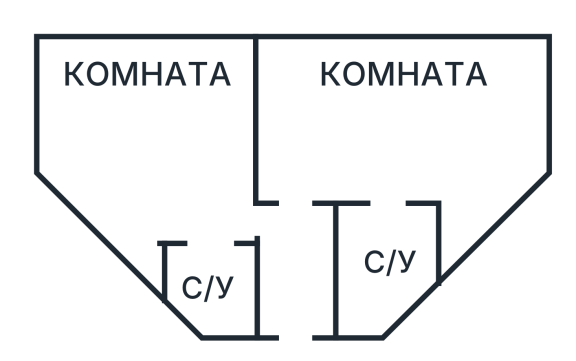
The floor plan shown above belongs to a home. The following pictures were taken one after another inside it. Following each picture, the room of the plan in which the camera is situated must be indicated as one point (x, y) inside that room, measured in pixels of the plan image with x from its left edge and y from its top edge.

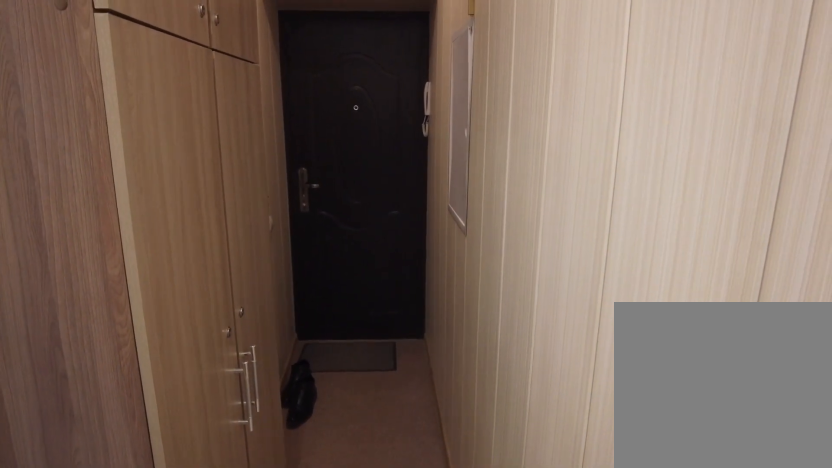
(302, 285)
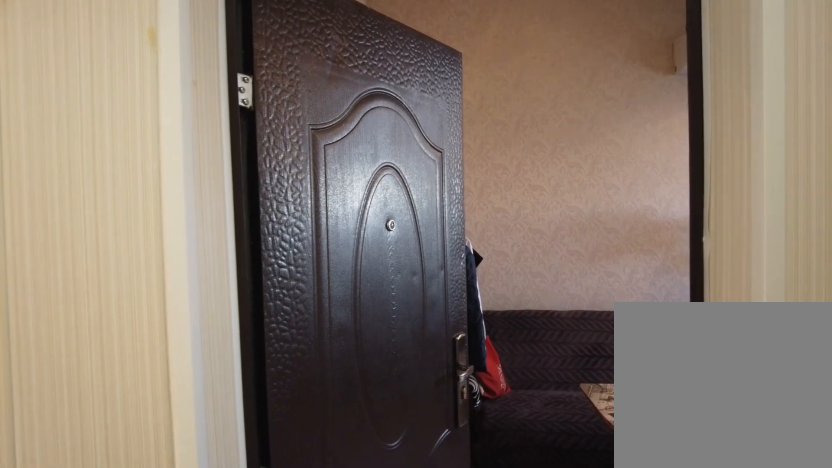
(302, 285)
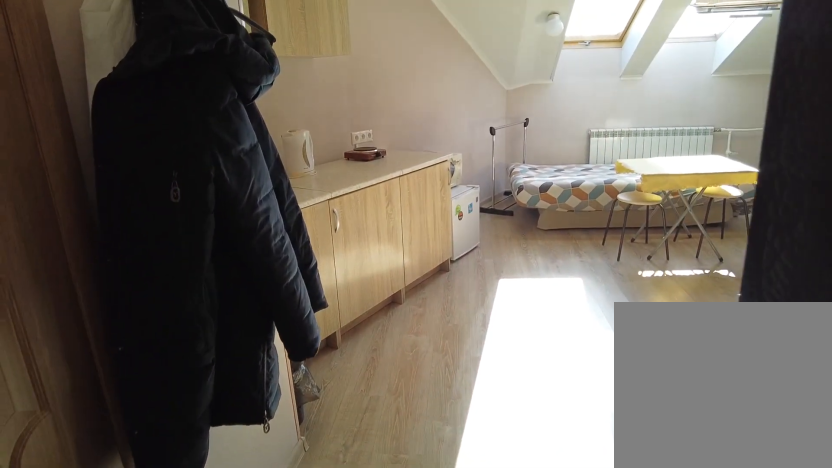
(277, 230)
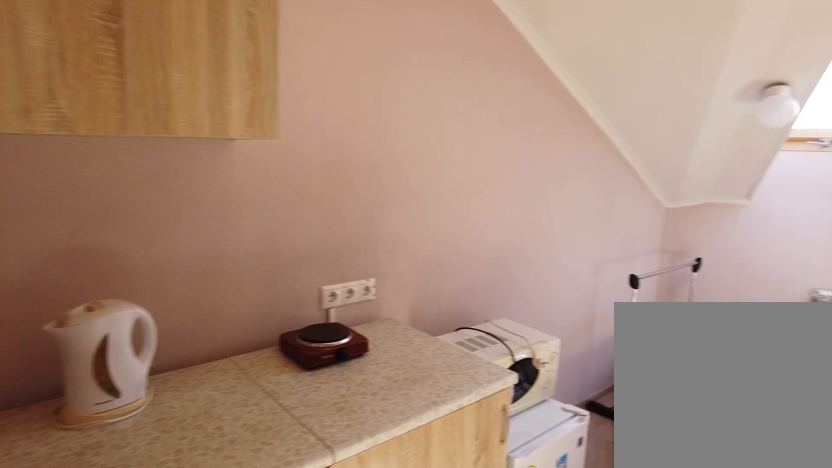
(188, 193)
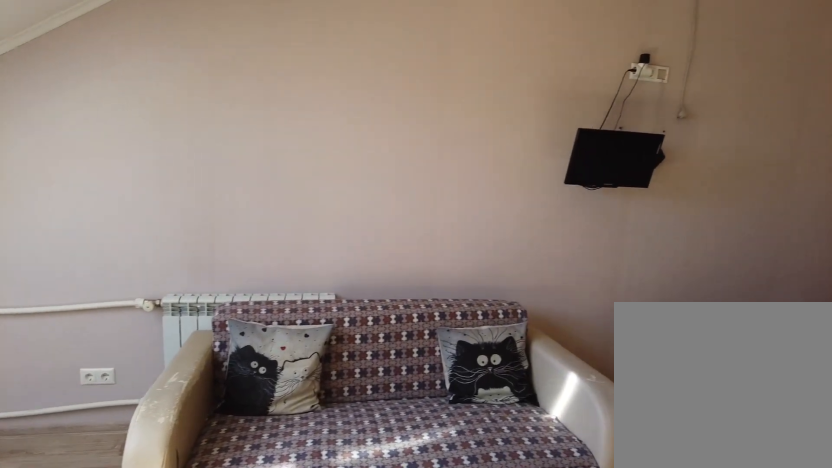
(188, 193)
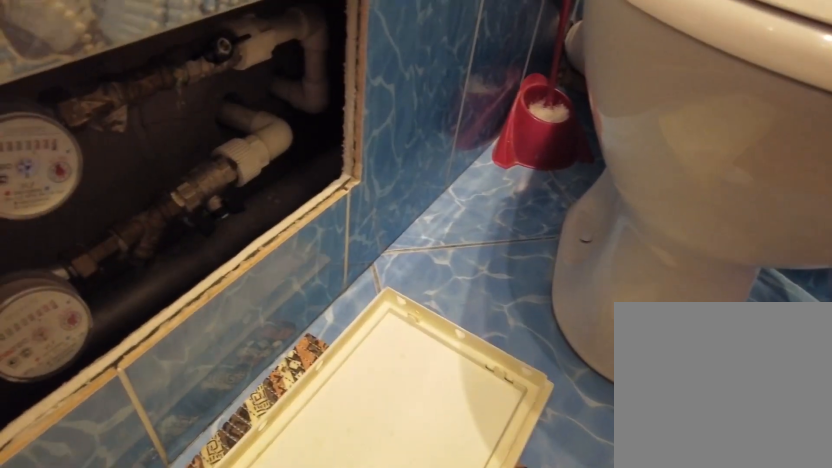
(222, 275)
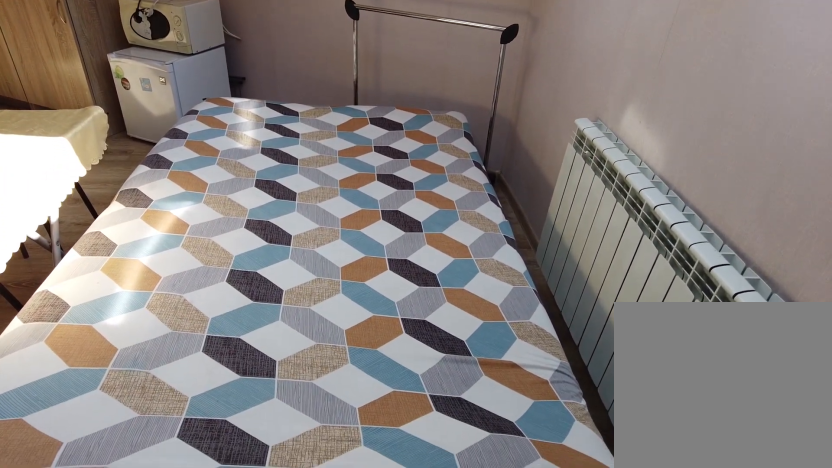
(213, 94)
